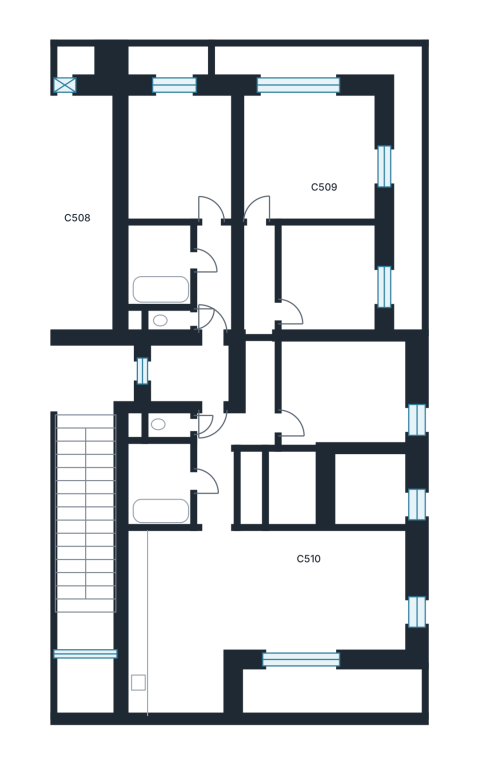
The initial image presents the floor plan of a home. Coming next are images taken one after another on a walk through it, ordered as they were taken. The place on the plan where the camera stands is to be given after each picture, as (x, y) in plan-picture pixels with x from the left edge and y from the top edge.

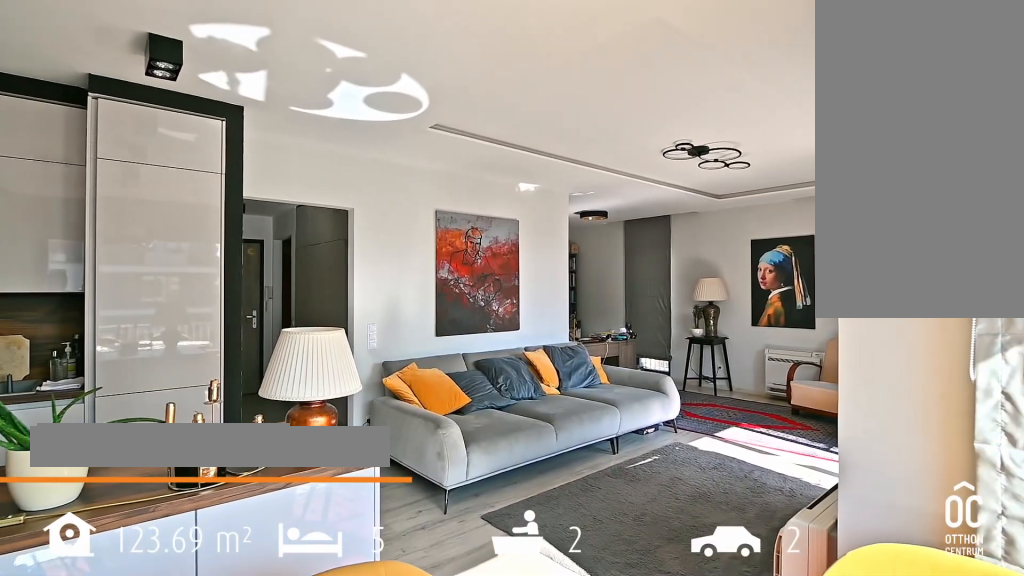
(177, 623)
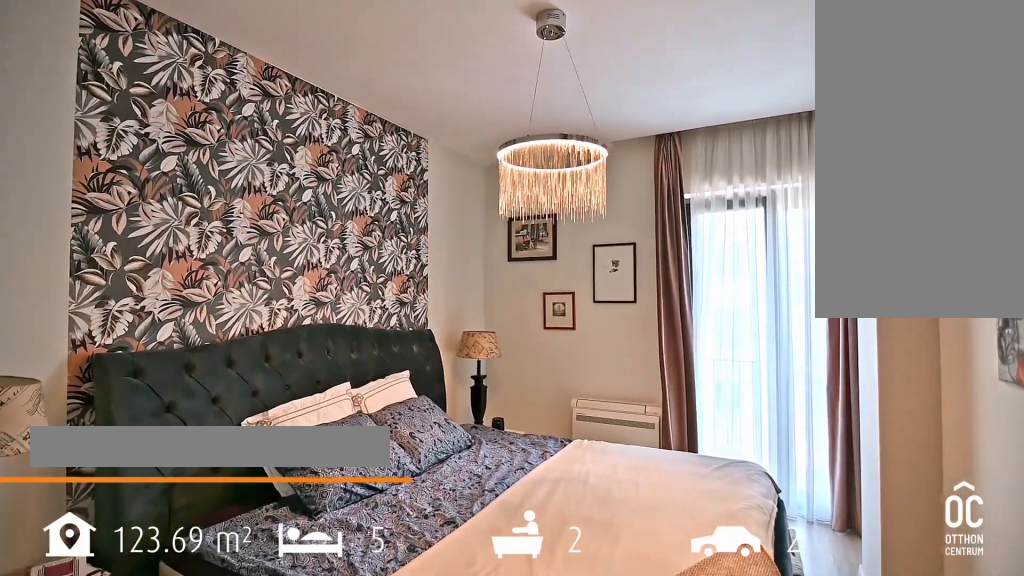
(343, 394)
